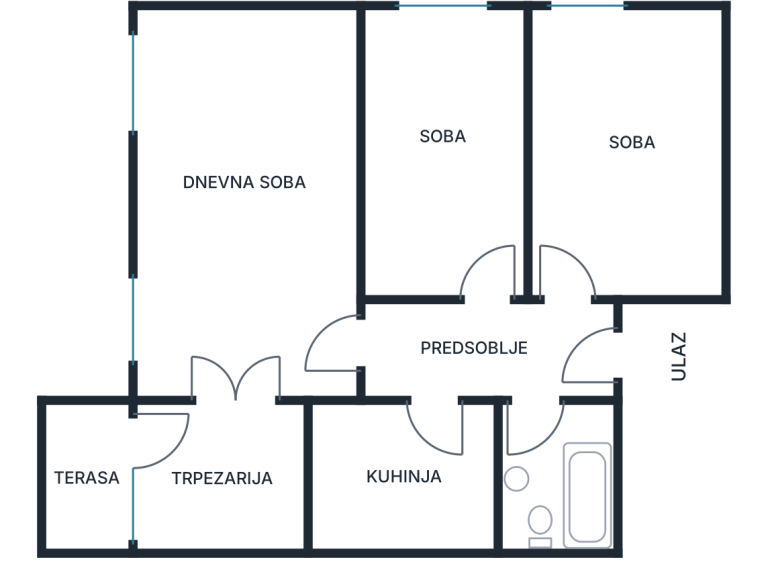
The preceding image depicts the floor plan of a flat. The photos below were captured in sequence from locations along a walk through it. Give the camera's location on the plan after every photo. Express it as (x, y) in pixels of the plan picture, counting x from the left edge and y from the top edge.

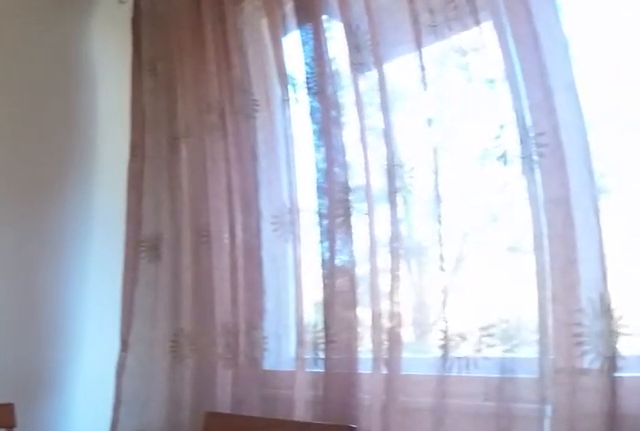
(206, 394)
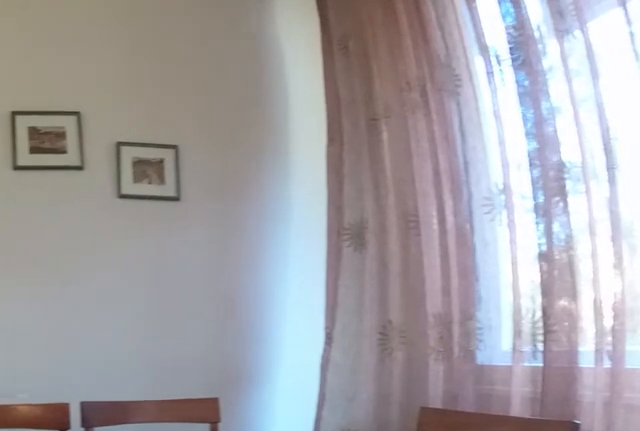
(200, 398)
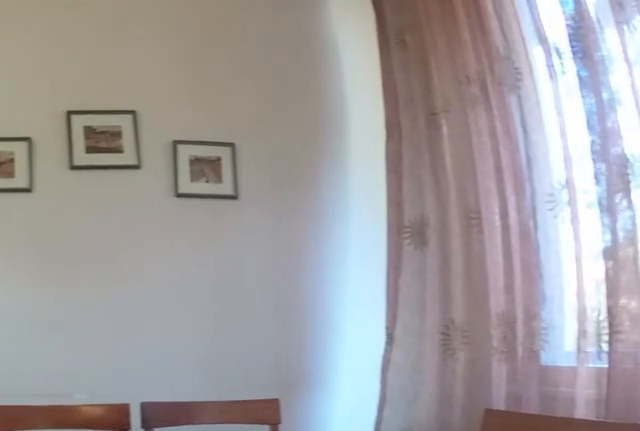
(198, 400)
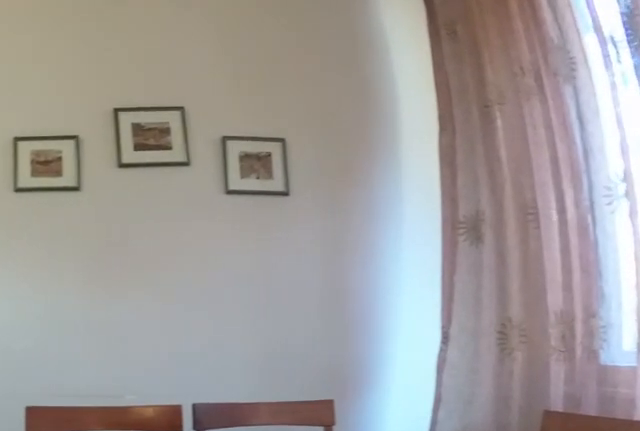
(196, 402)
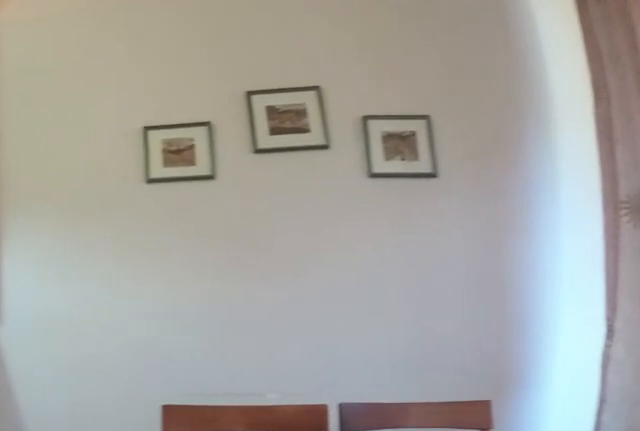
(192, 406)
